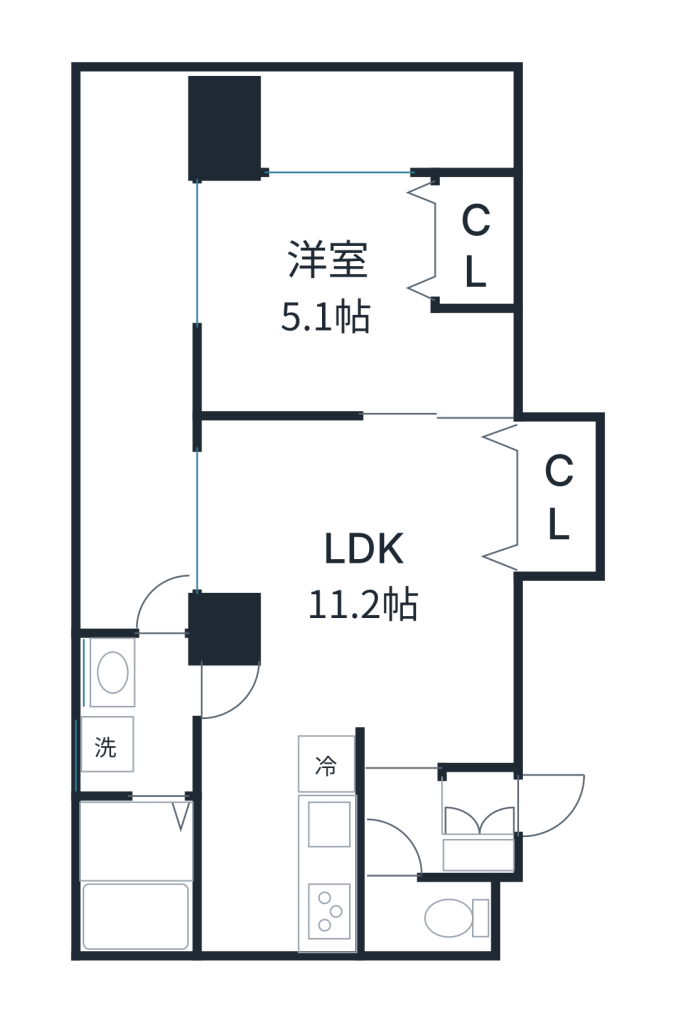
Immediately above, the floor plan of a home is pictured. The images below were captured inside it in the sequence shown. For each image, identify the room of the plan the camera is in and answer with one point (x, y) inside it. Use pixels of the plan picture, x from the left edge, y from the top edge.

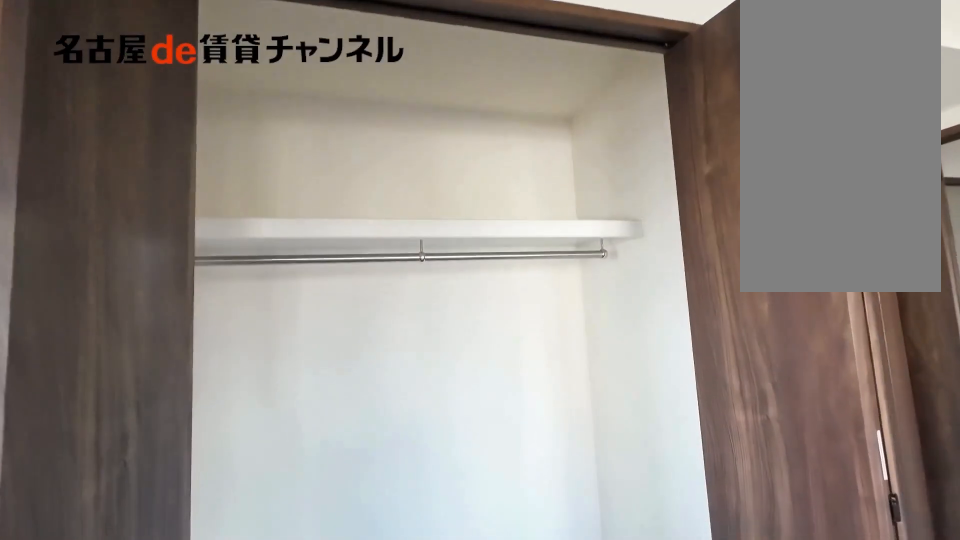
(478, 242)
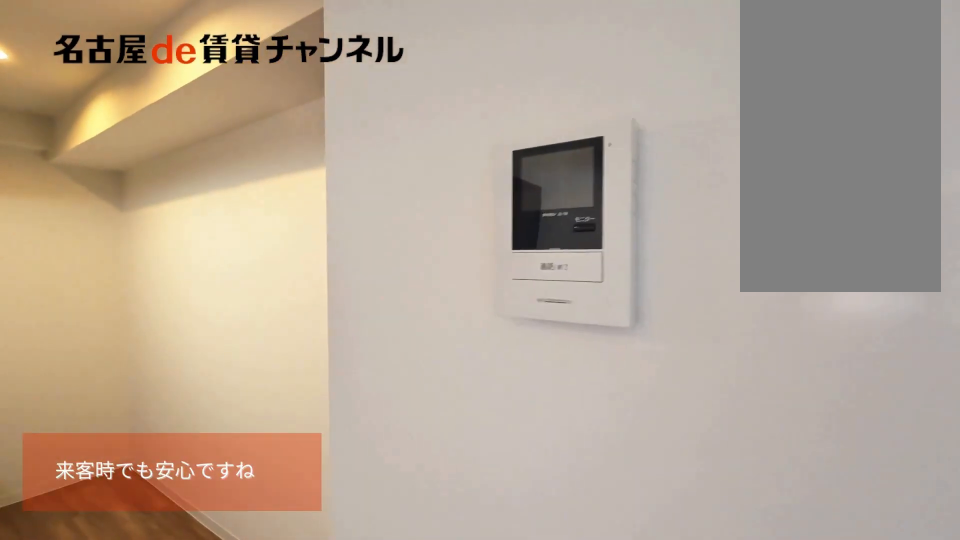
(357, 635)
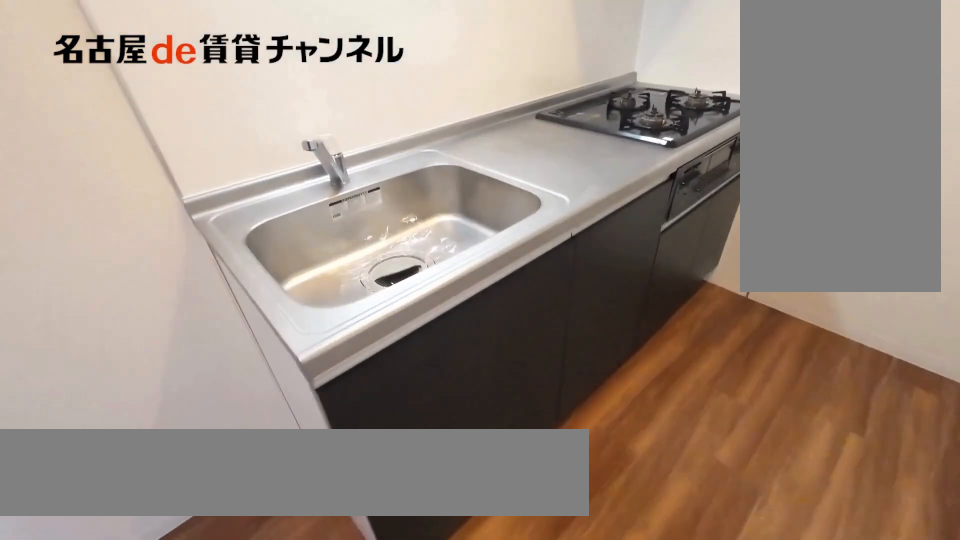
(330, 838)
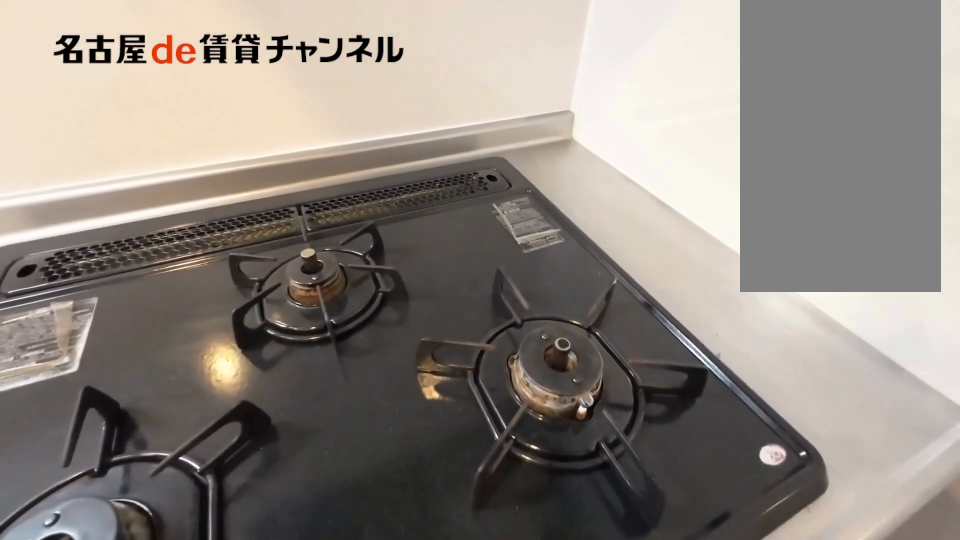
(330, 838)
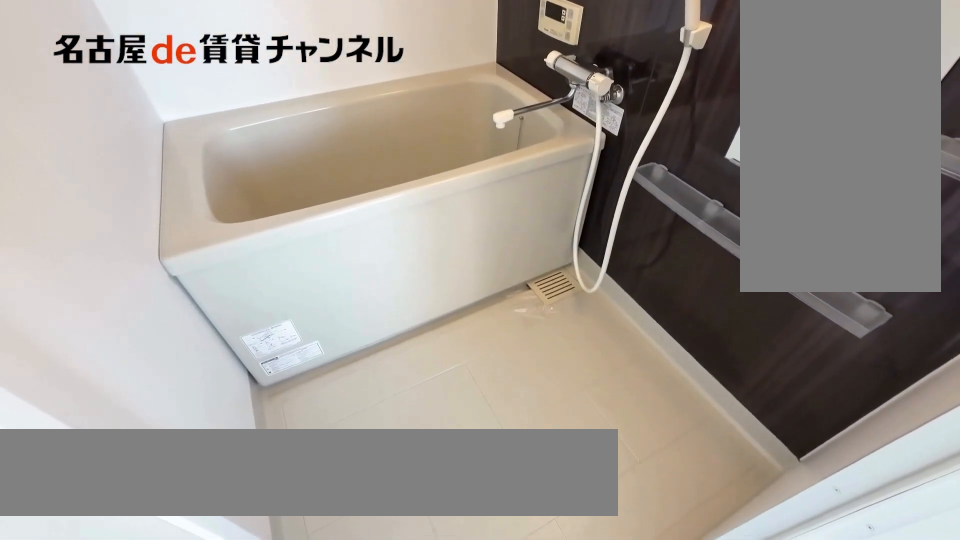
(141, 872)
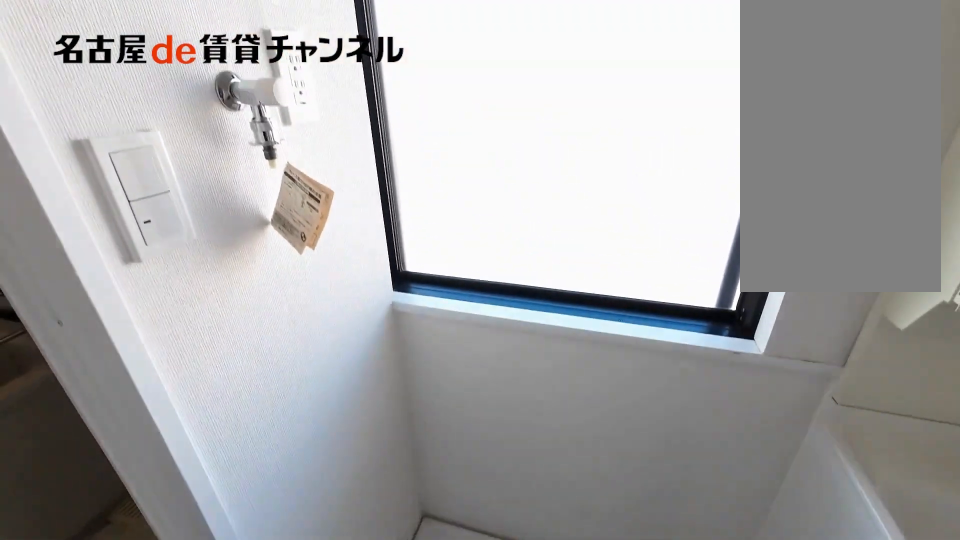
(141, 713)
